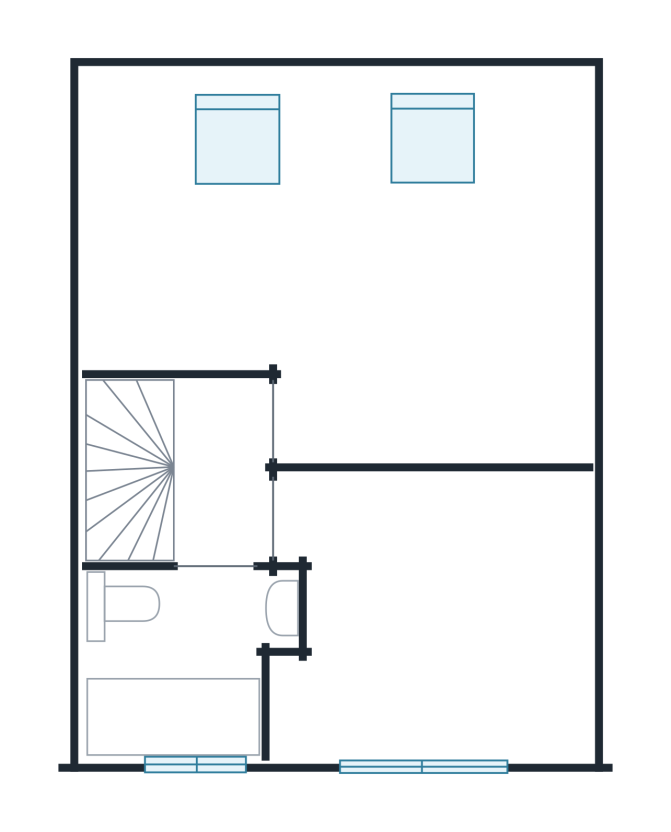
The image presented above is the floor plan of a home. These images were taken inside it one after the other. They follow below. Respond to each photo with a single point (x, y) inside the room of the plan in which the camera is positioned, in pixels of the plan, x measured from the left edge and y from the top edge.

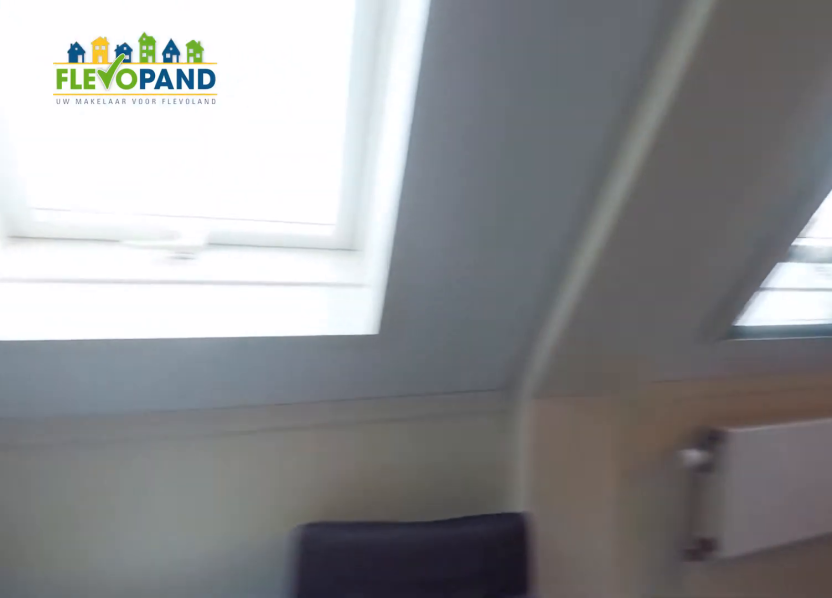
(322, 224)
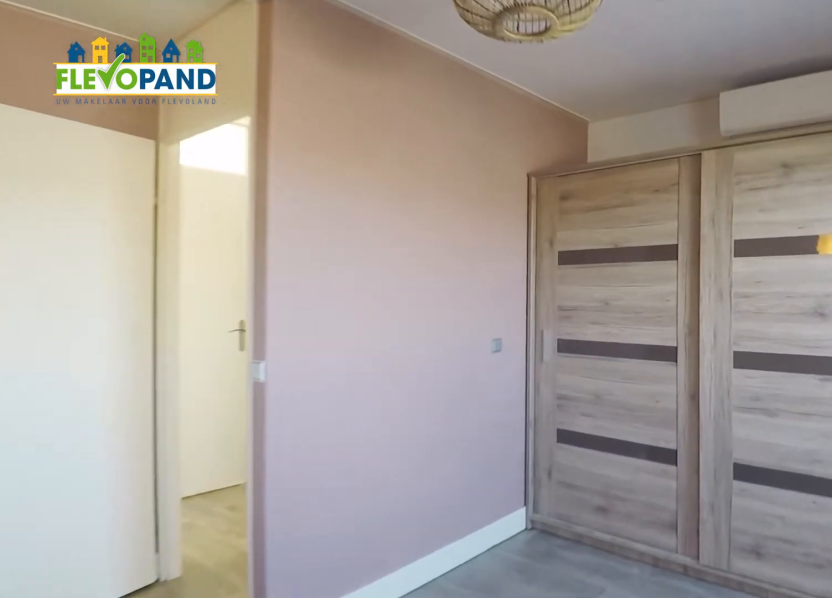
(322, 224)
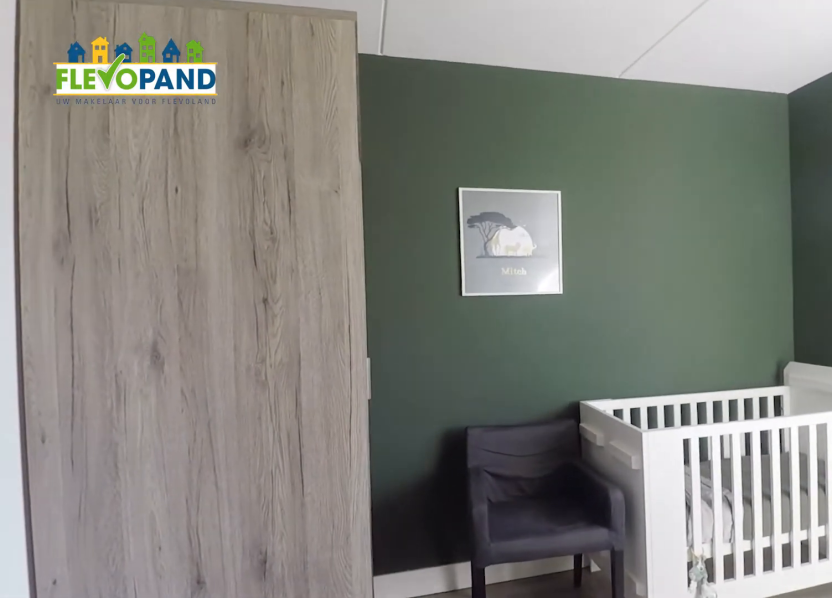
(435, 616)
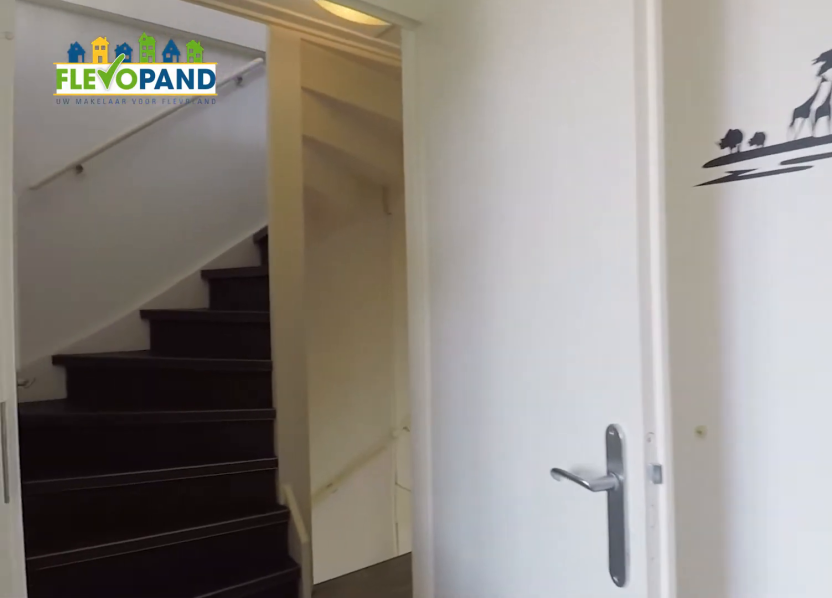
(435, 616)
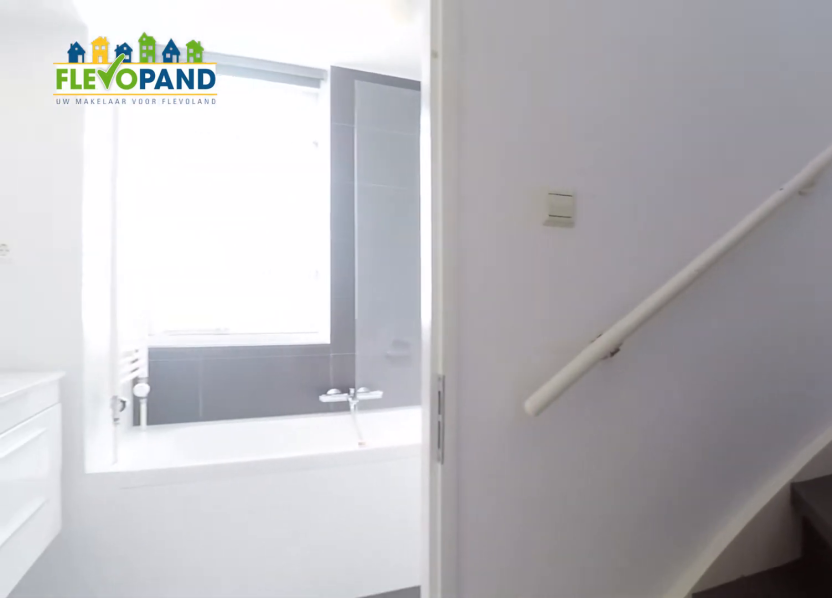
(219, 469)
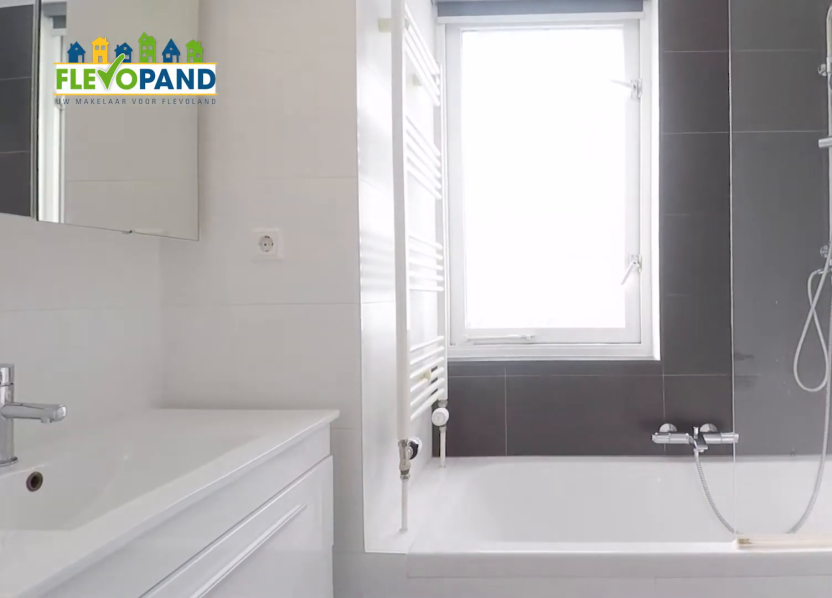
(174, 715)
